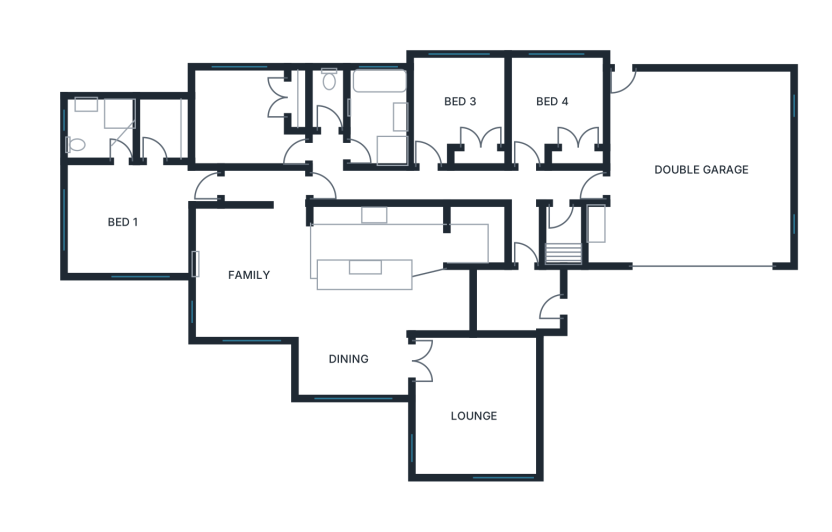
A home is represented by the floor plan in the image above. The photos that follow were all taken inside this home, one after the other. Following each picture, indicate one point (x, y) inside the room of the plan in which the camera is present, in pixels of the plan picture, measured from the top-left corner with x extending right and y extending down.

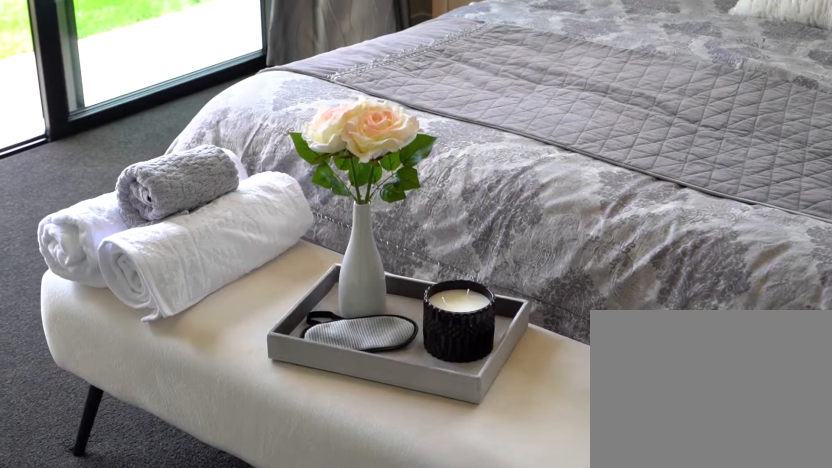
(134, 217)
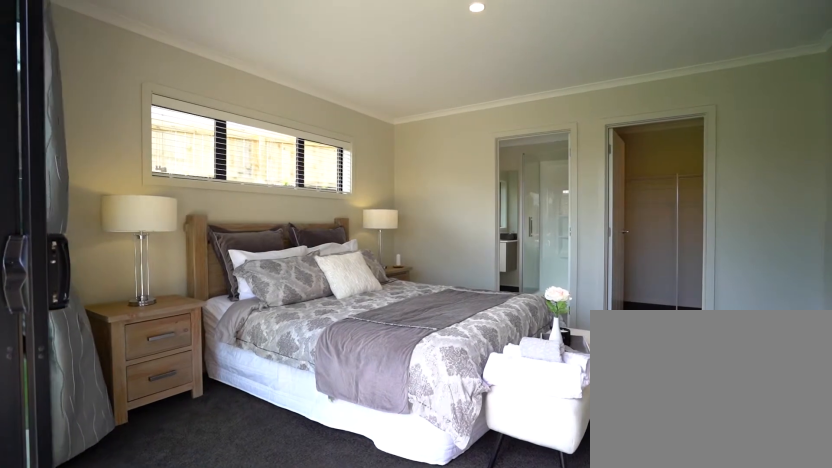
(137, 216)
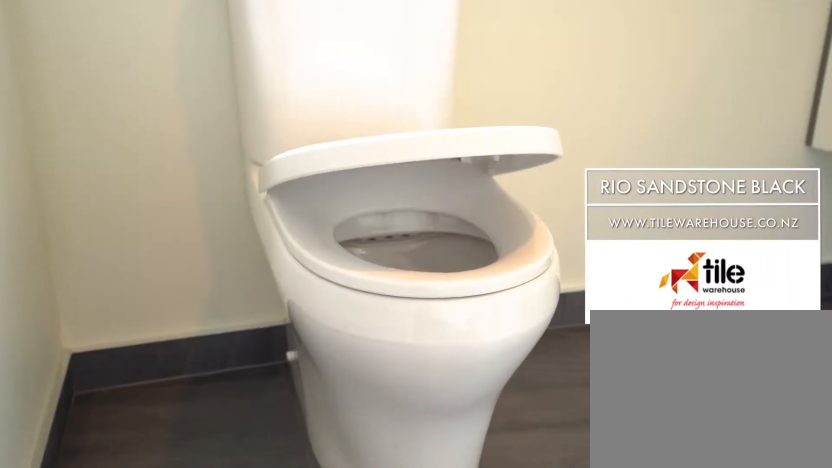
(102, 128)
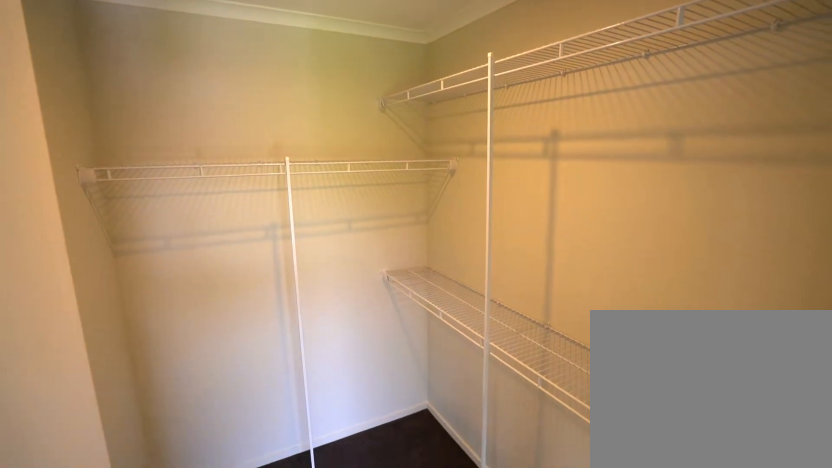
(164, 128)
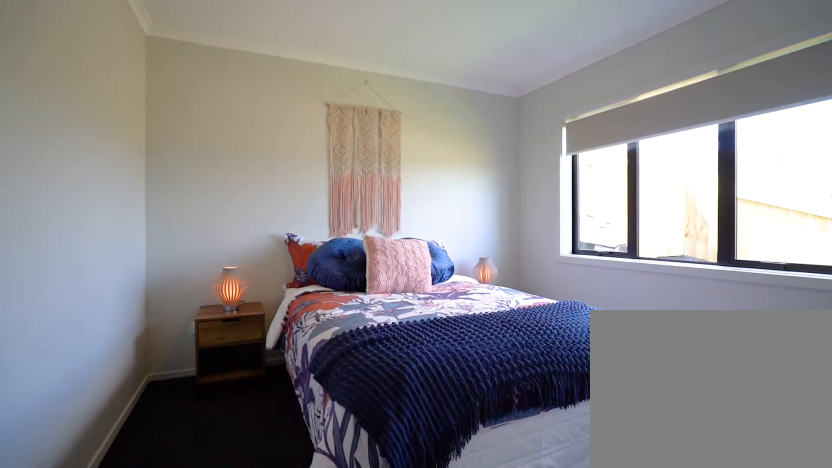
(251, 116)
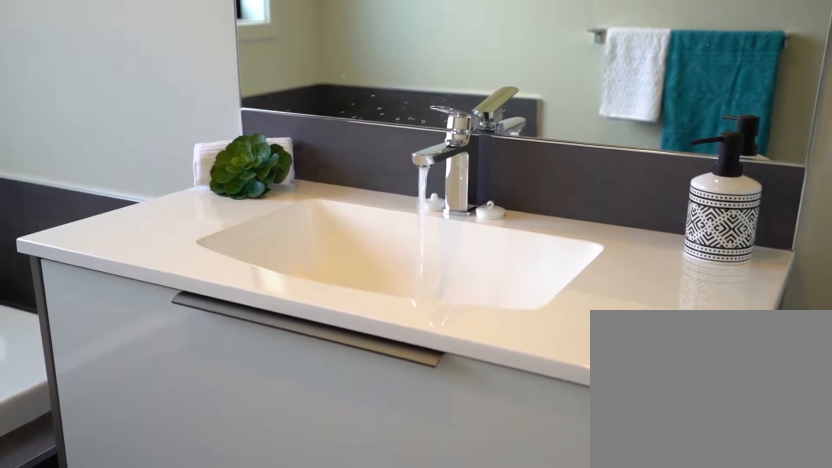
(378, 117)
